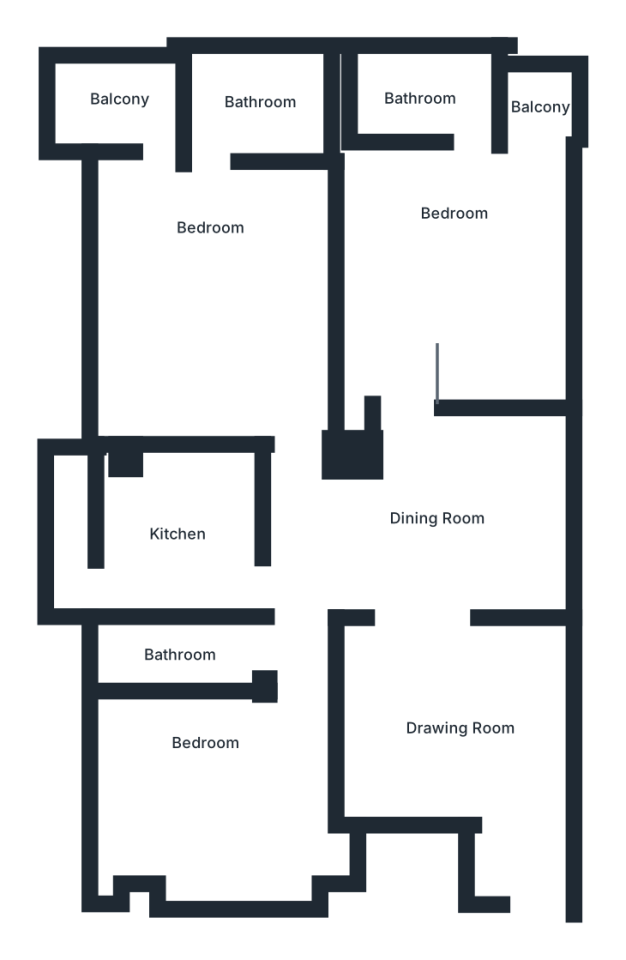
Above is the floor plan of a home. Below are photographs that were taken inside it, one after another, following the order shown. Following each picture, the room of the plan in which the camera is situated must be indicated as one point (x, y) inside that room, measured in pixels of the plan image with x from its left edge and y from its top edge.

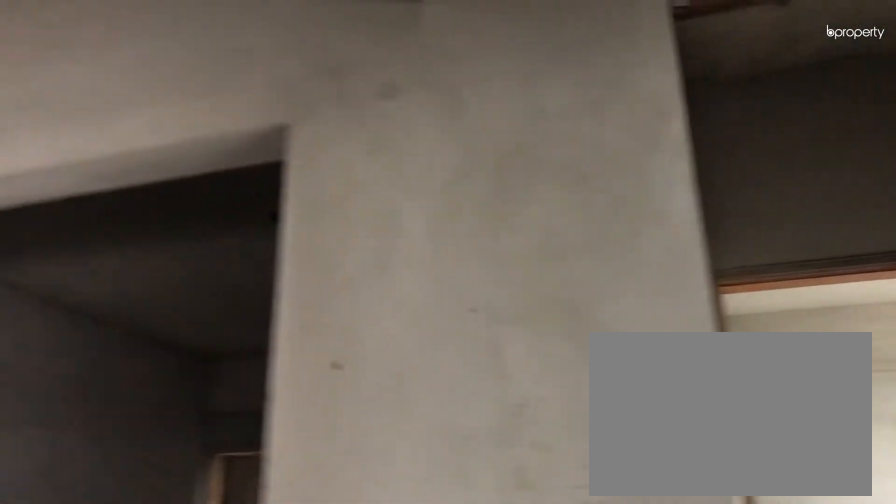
(440, 521)
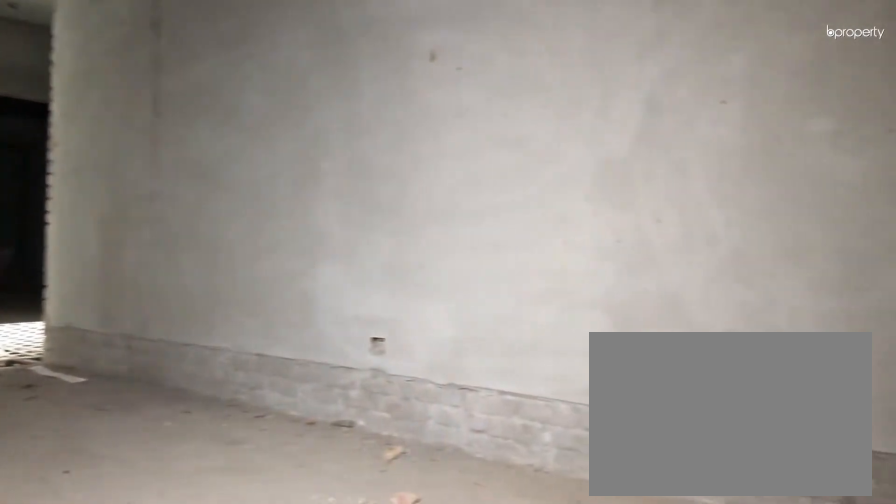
(454, 286)
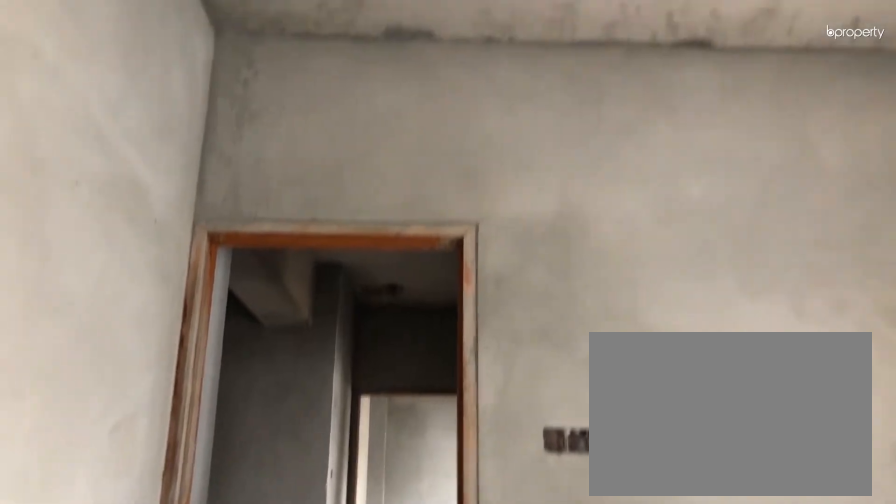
(213, 312)
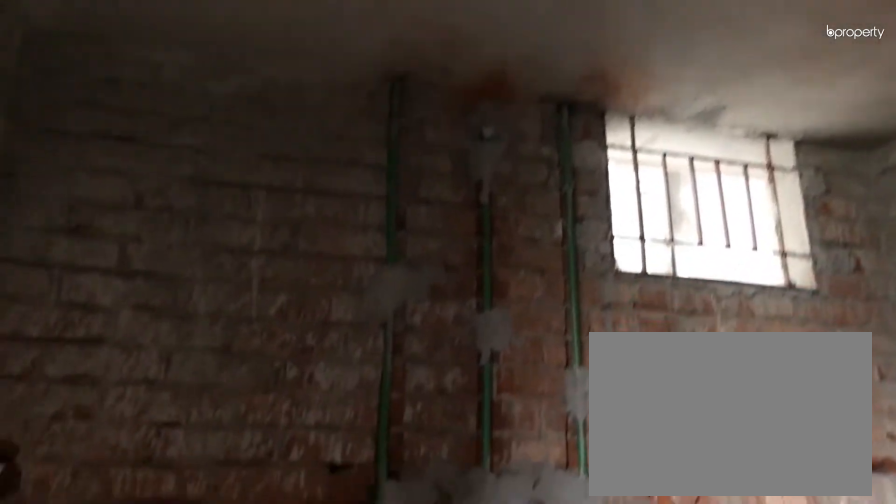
(266, 112)
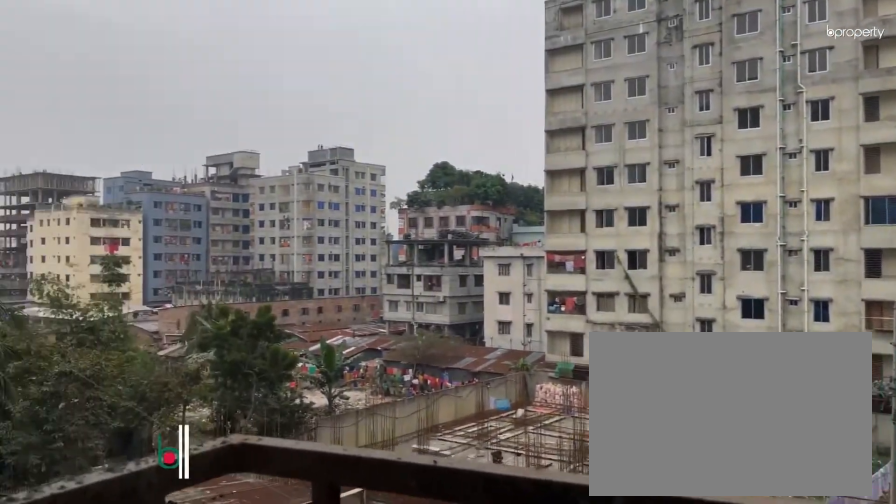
(126, 105)
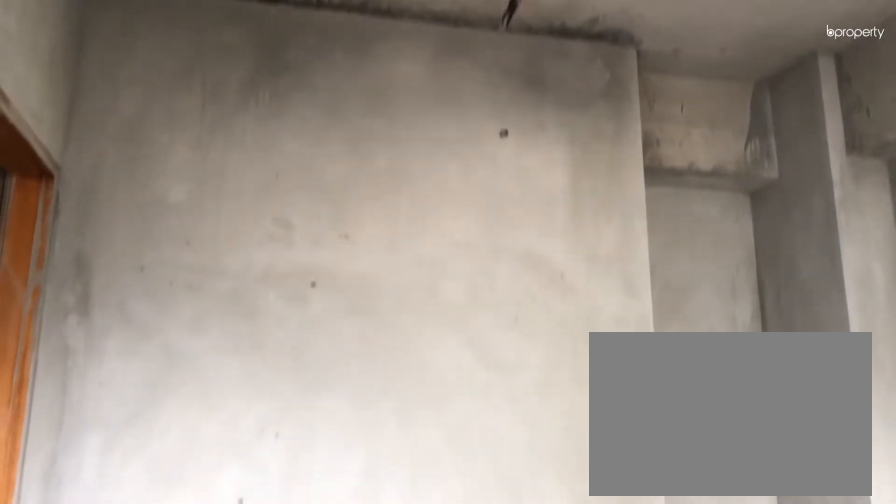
(199, 788)
